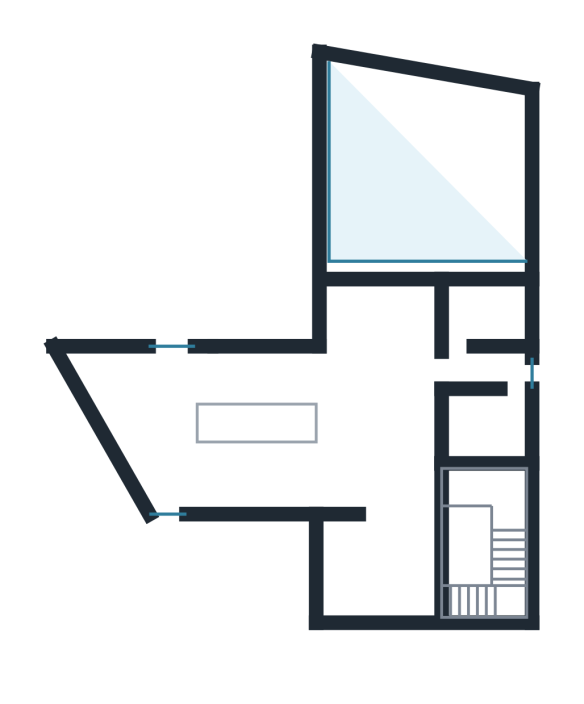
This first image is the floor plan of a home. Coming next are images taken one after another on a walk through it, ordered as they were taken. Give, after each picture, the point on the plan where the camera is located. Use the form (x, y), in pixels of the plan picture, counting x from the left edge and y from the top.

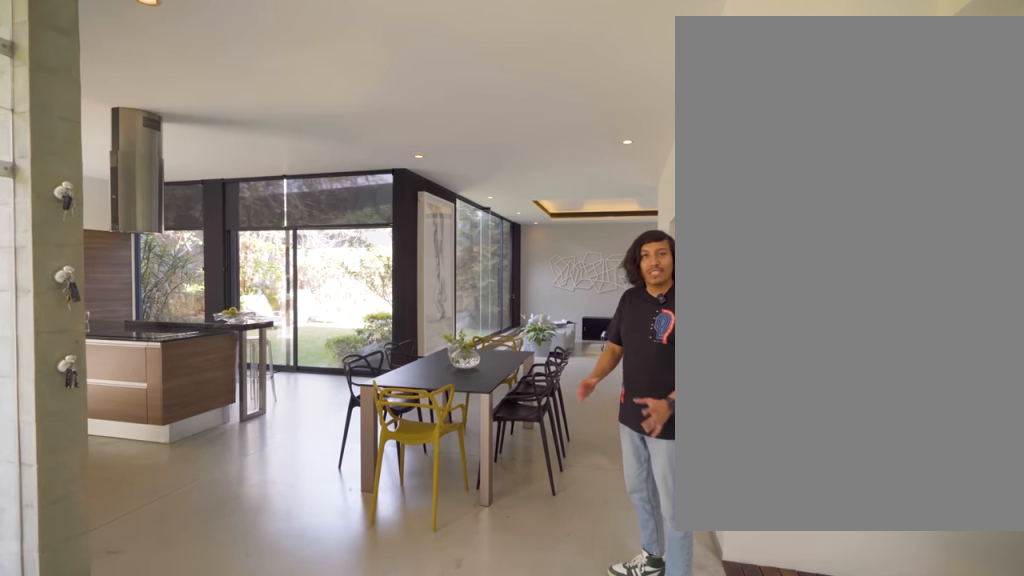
(407, 558)
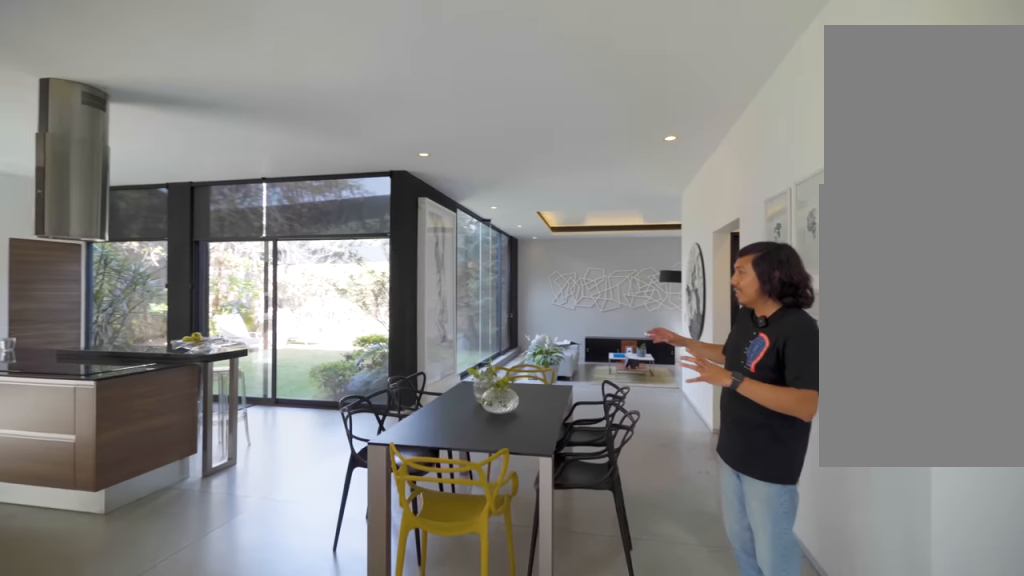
(402, 555)
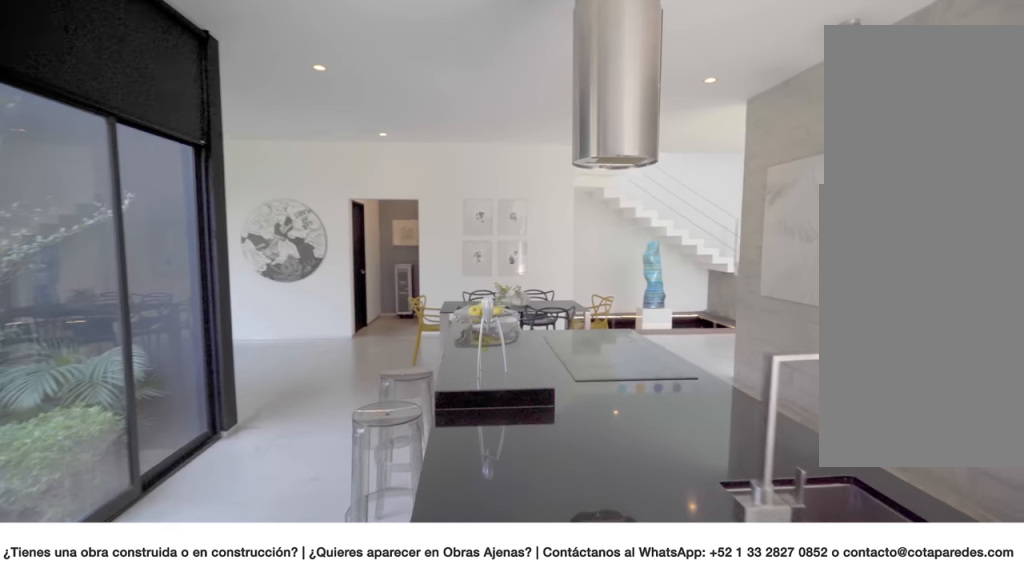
(170, 424)
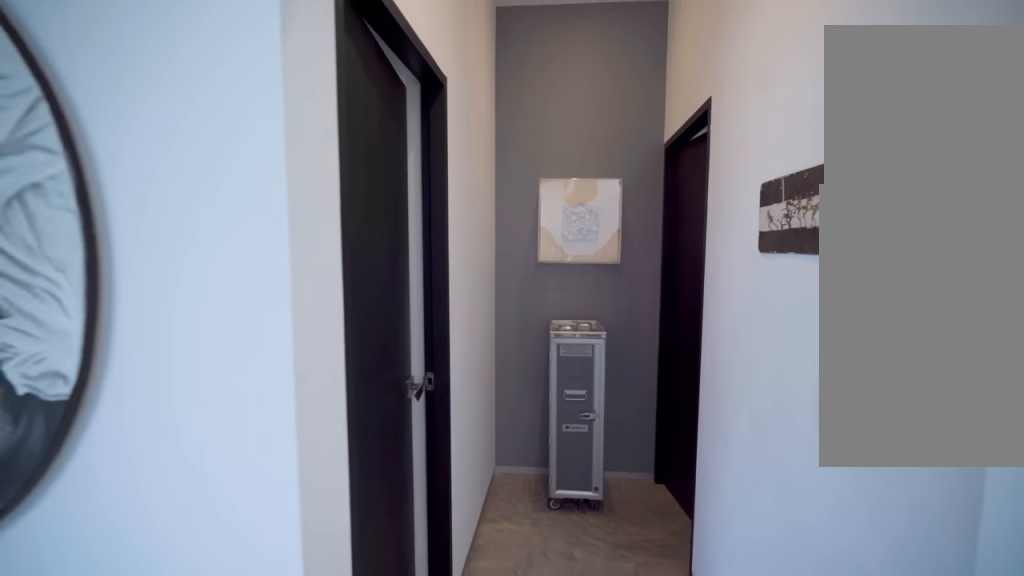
(494, 364)
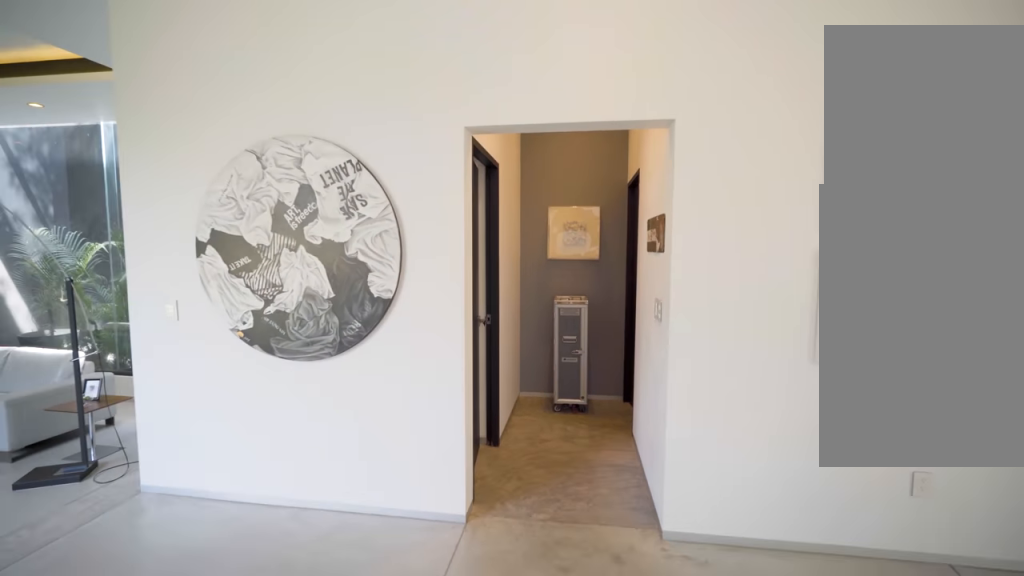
(426, 368)
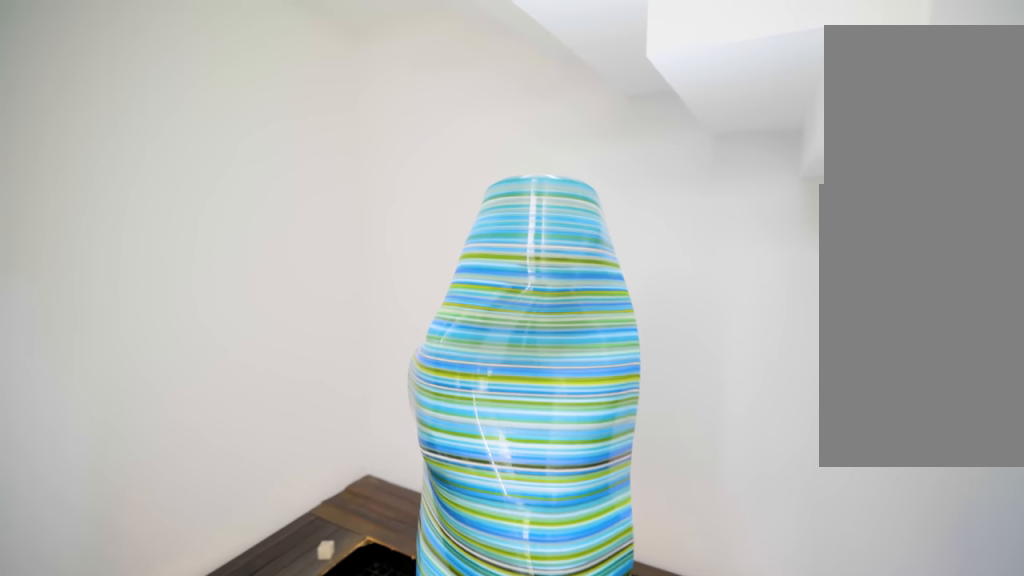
(413, 532)
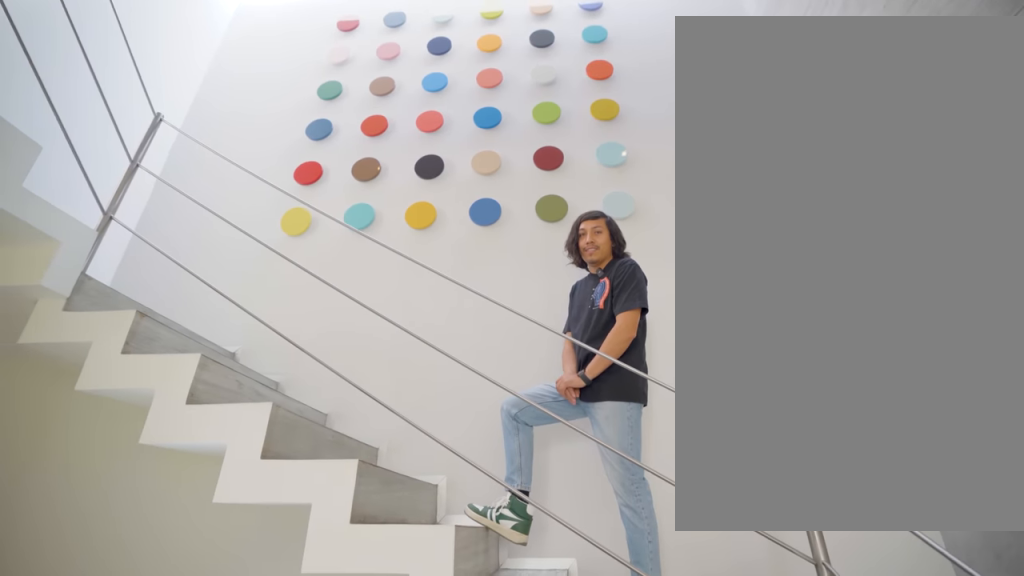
(412, 543)
